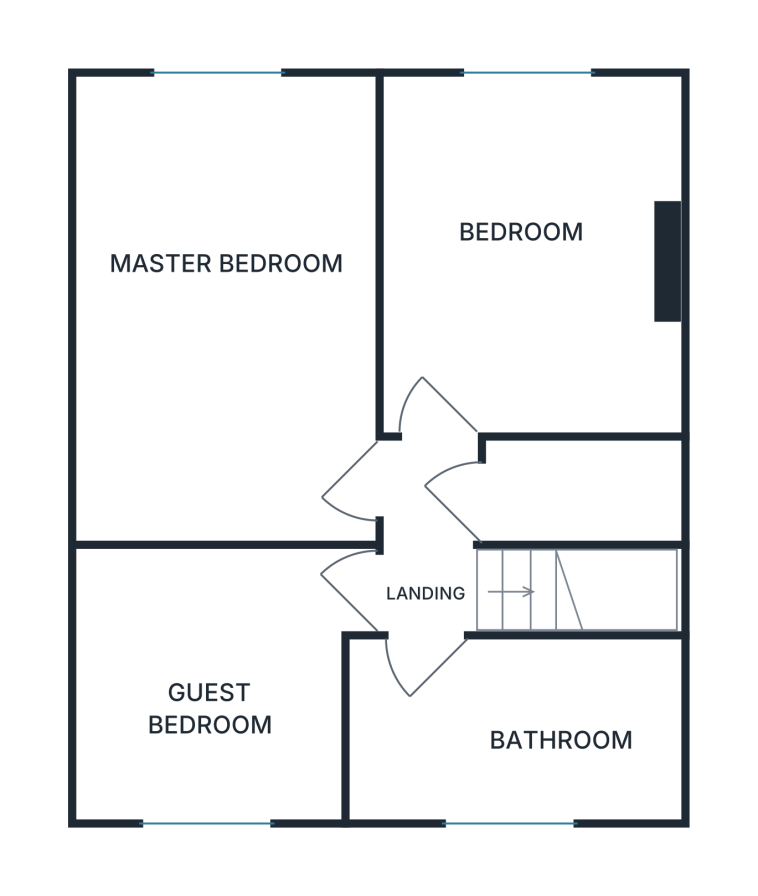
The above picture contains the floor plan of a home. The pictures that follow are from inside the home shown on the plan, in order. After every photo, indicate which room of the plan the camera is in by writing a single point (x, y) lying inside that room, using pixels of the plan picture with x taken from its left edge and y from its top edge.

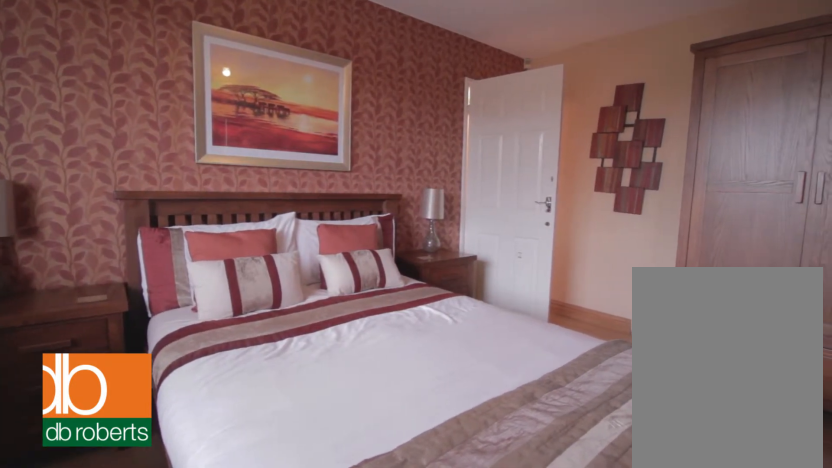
(226, 312)
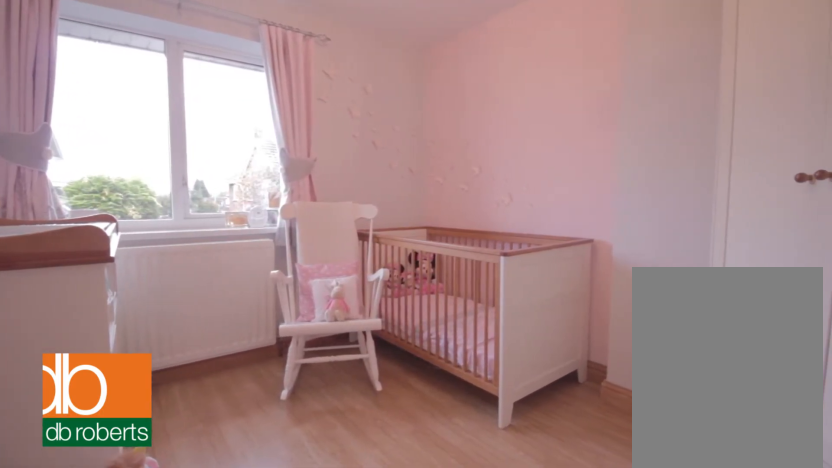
(528, 259)
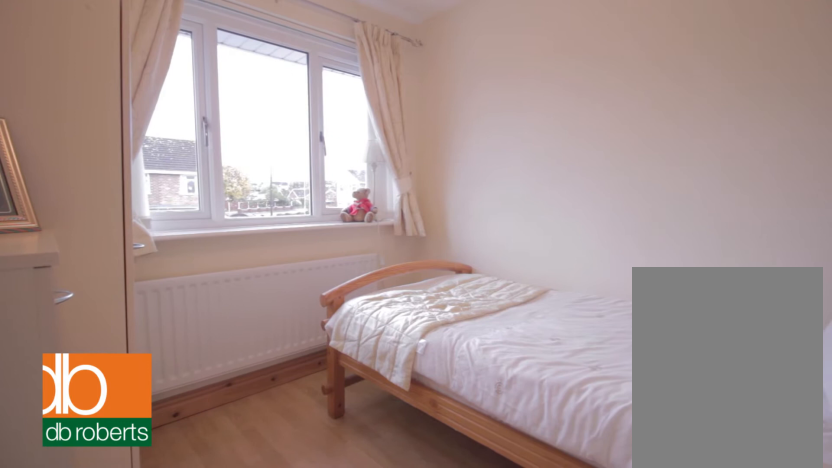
(216, 676)
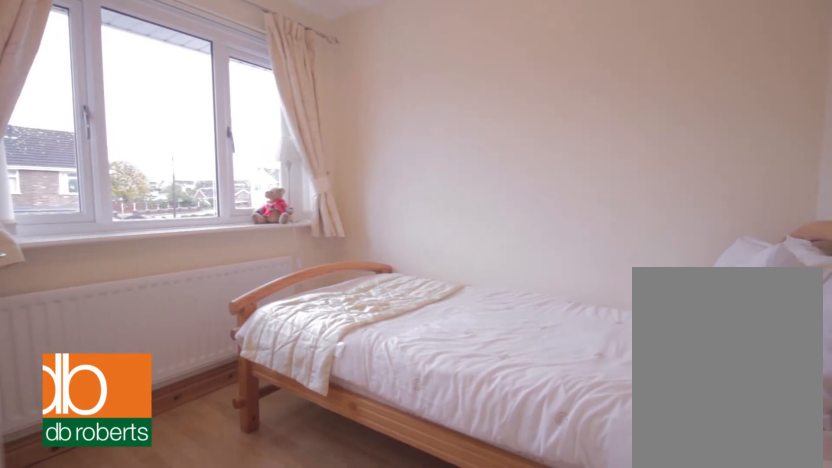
(216, 676)
